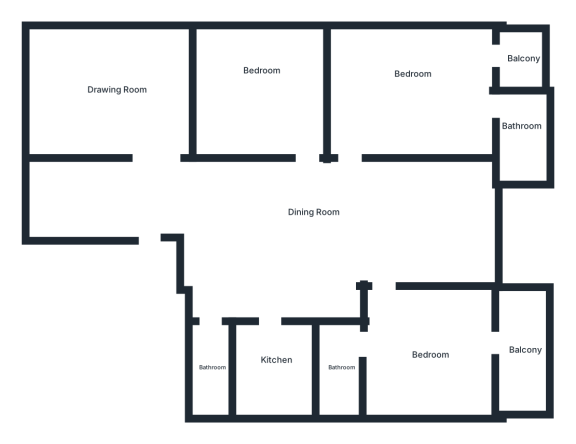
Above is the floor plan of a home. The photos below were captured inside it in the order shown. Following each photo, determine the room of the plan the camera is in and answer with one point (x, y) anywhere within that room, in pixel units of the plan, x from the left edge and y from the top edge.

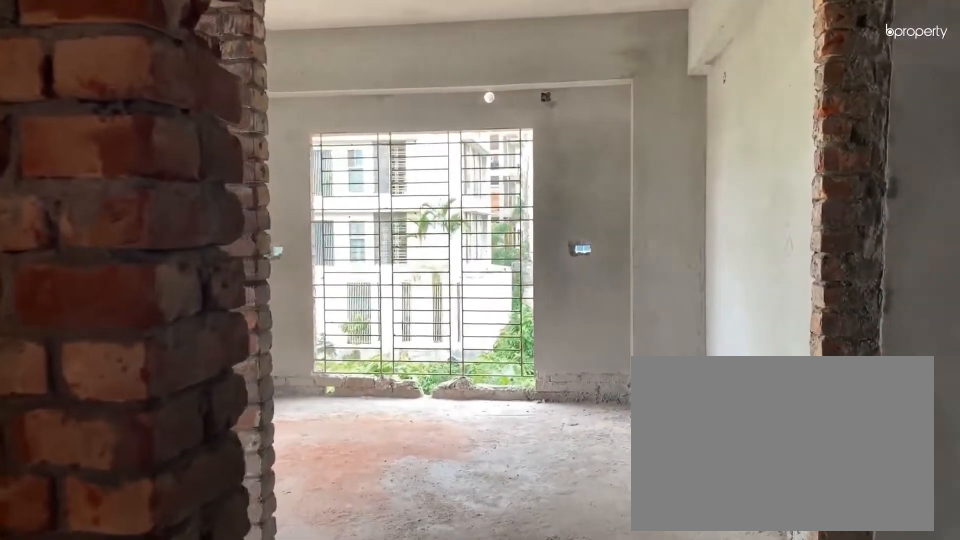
(147, 186)
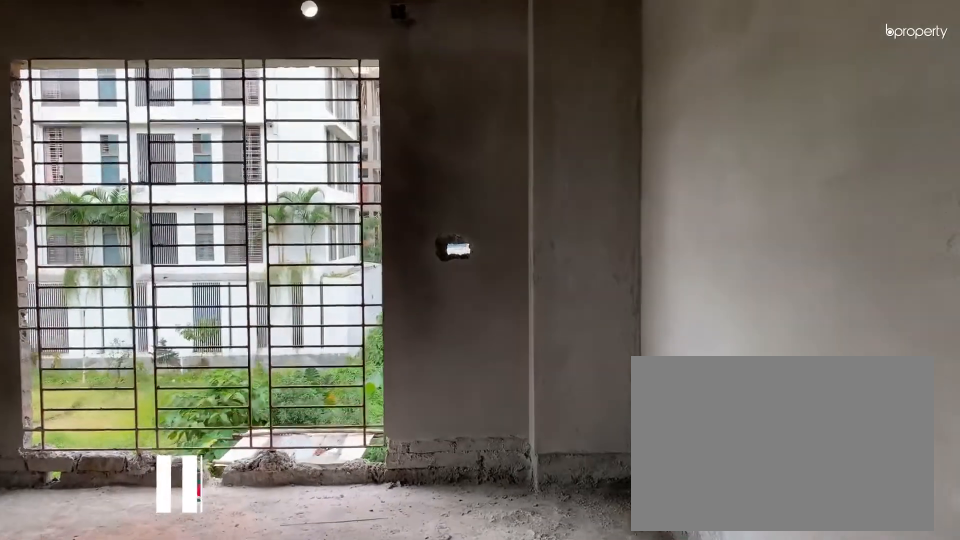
(147, 186)
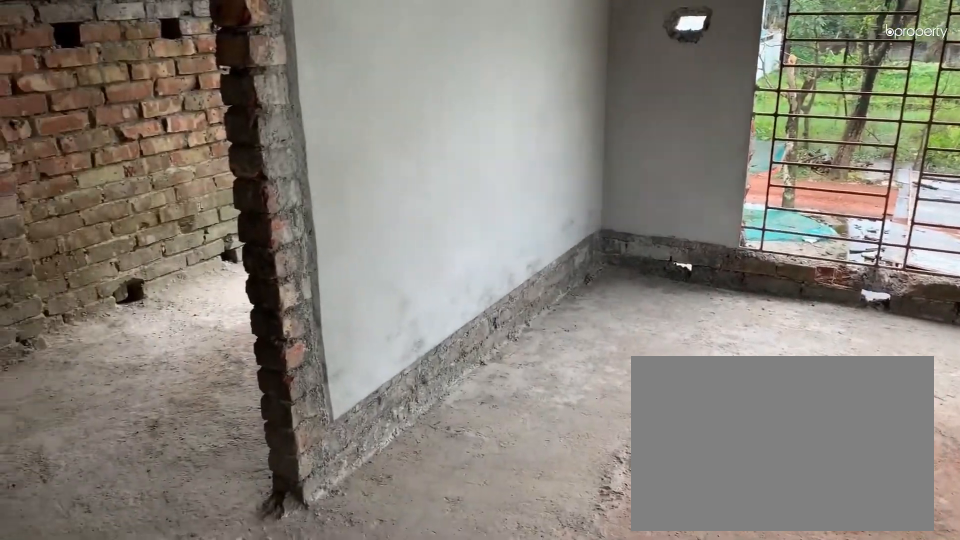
(115, 74)
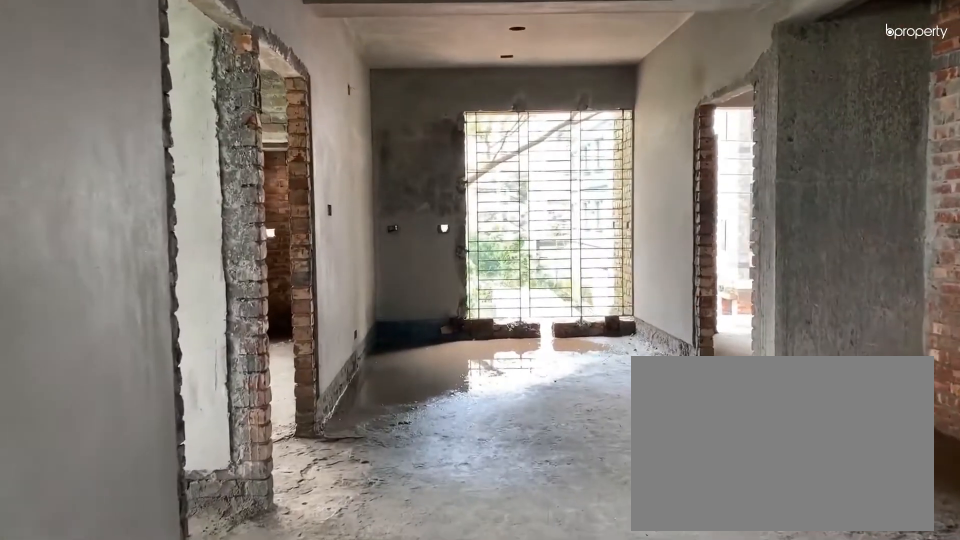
(197, 207)
